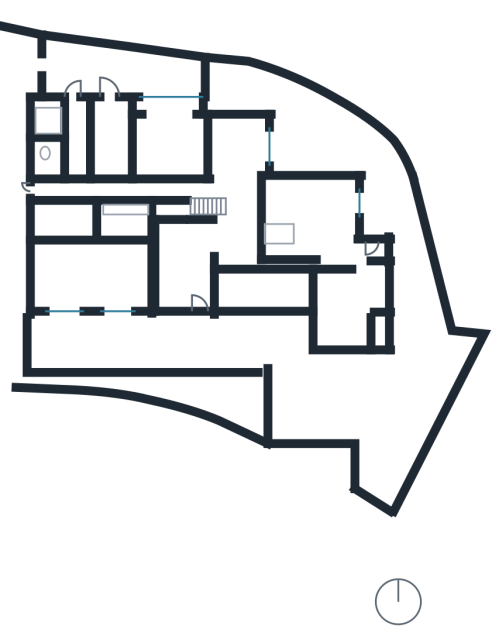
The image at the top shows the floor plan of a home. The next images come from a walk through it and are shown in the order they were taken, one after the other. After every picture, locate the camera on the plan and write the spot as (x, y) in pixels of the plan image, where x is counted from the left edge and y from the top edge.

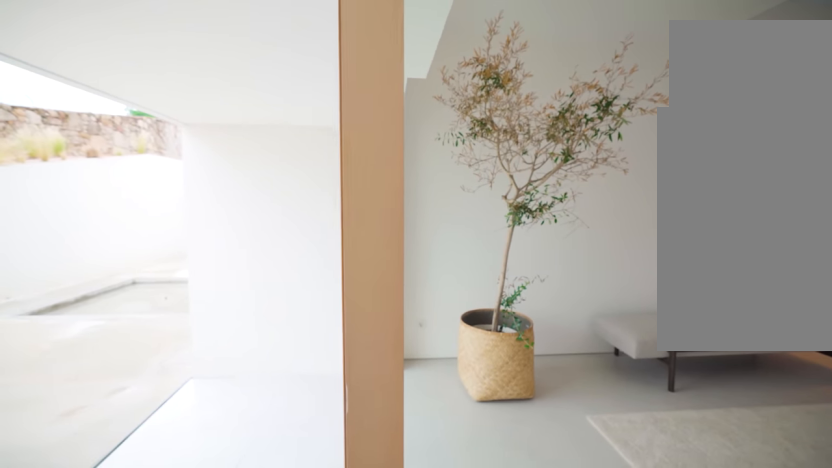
(200, 297)
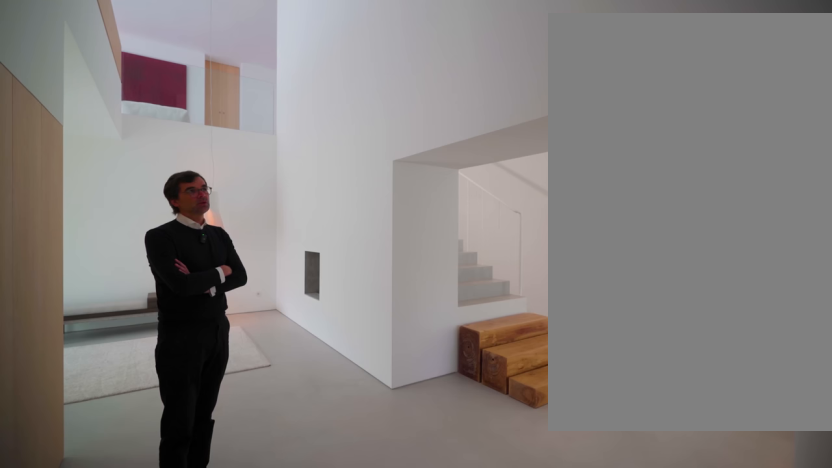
(249, 237)
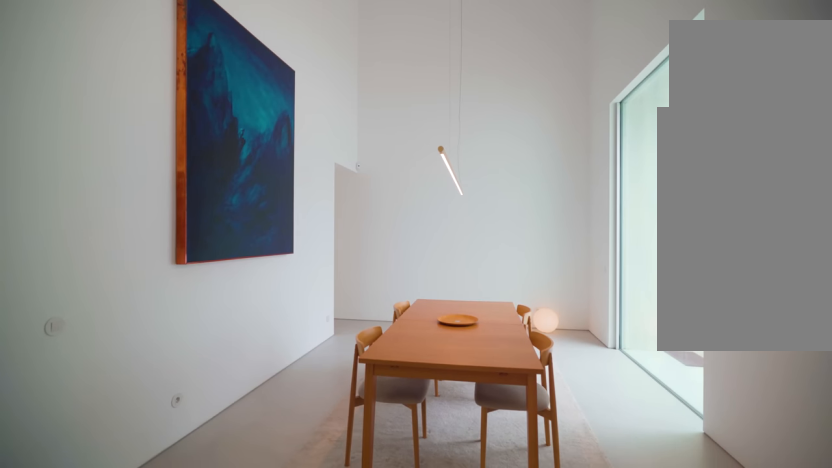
(254, 200)
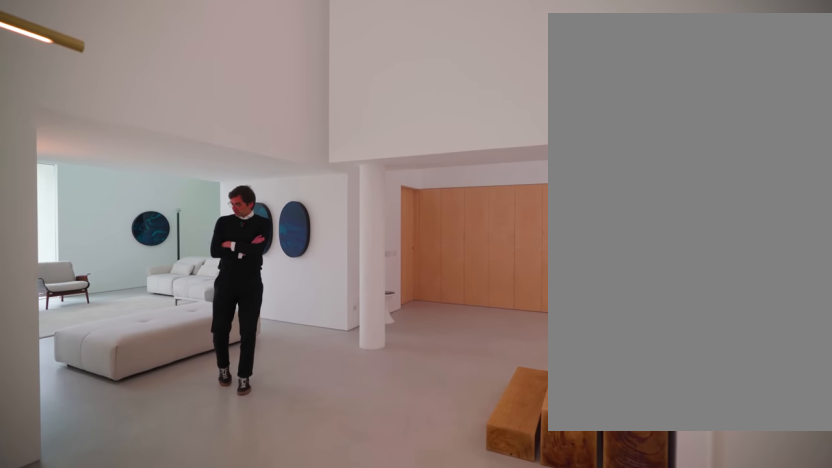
(229, 179)
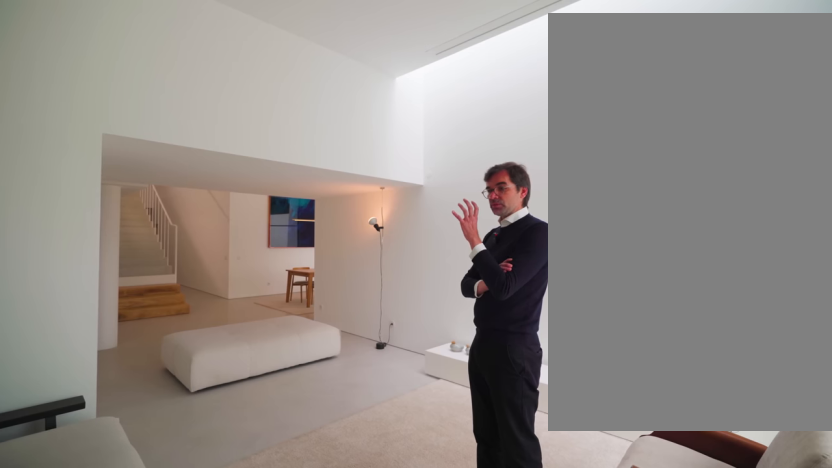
(341, 252)
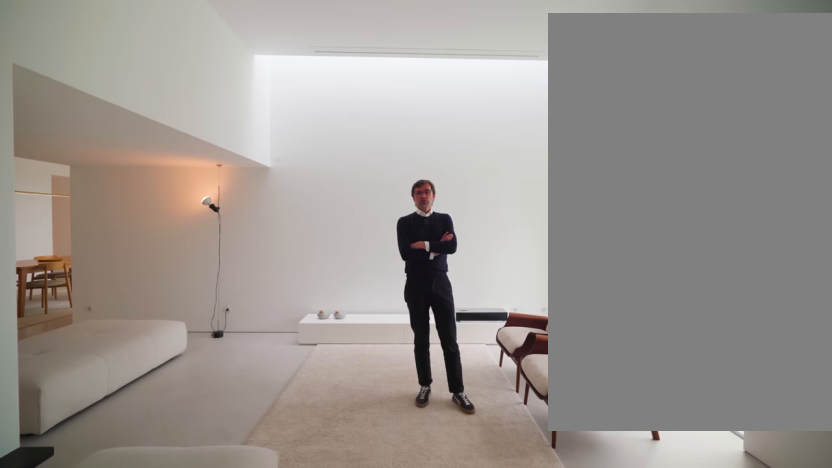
(329, 227)
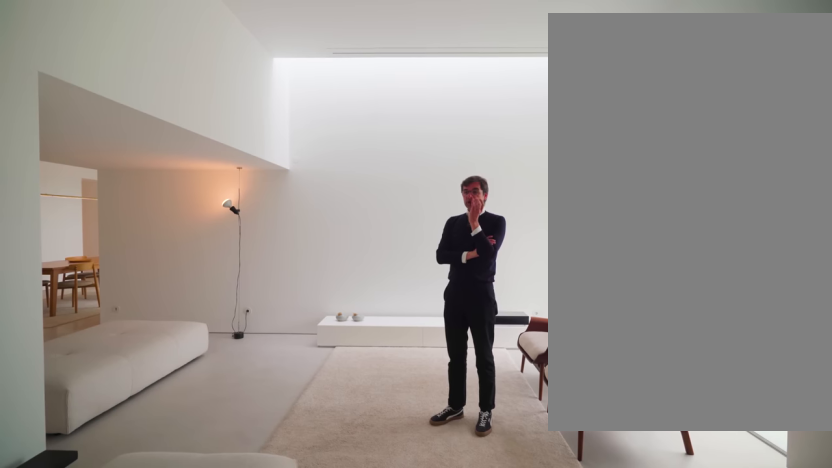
(329, 226)
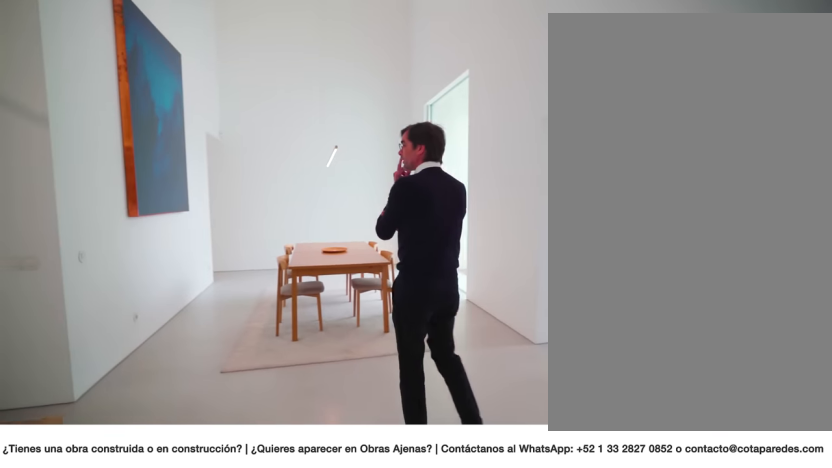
(248, 242)
